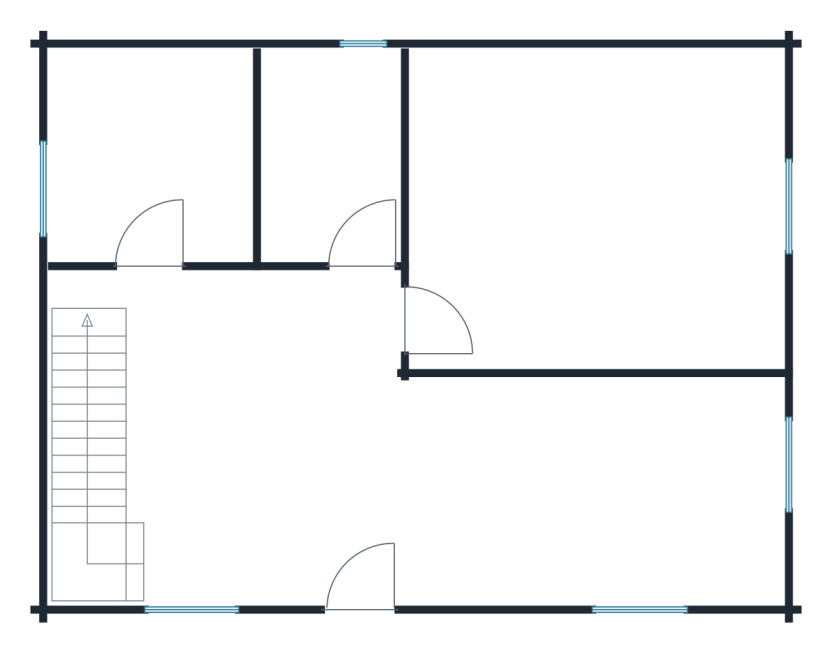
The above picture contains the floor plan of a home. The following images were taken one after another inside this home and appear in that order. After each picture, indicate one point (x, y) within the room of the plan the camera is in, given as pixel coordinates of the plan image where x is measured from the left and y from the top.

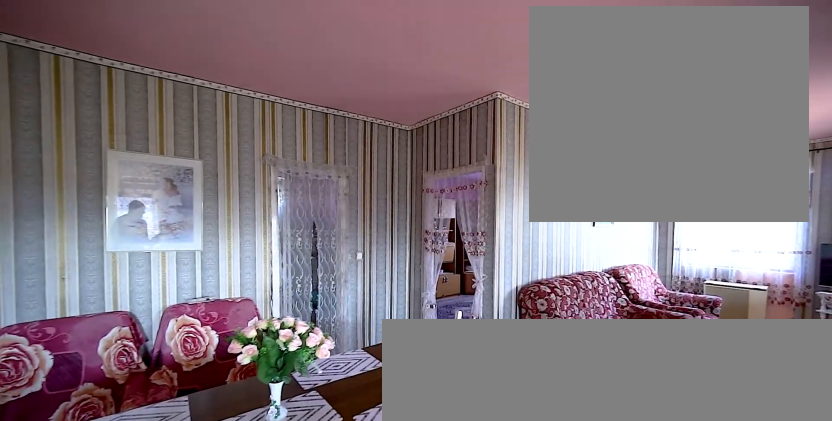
(353, 469)
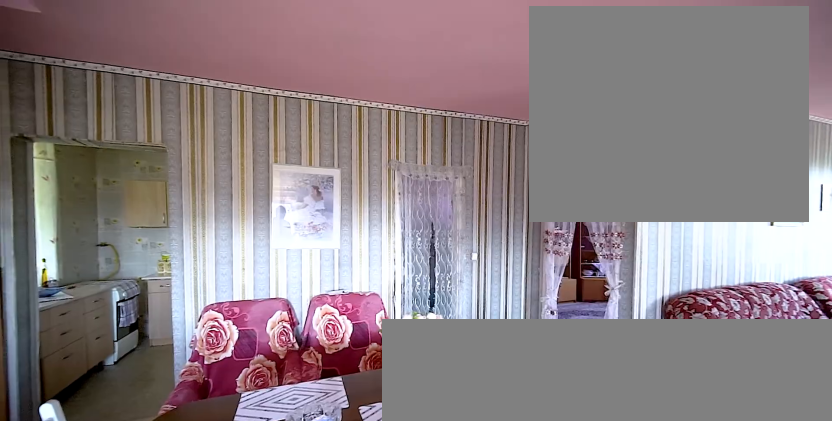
(352, 470)
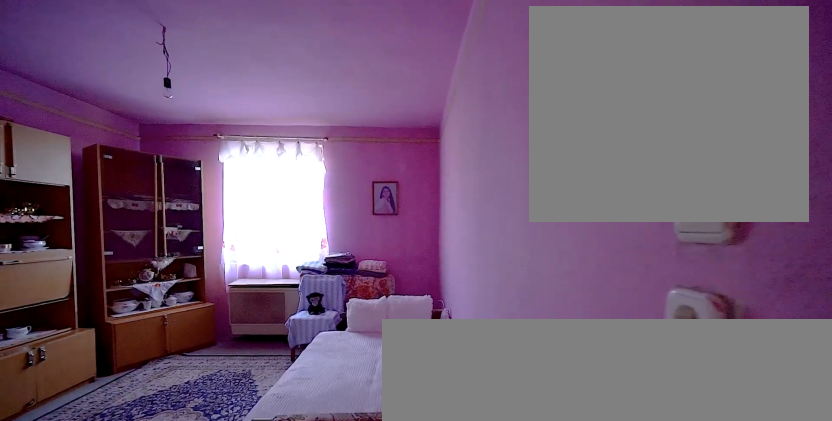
(603, 223)
